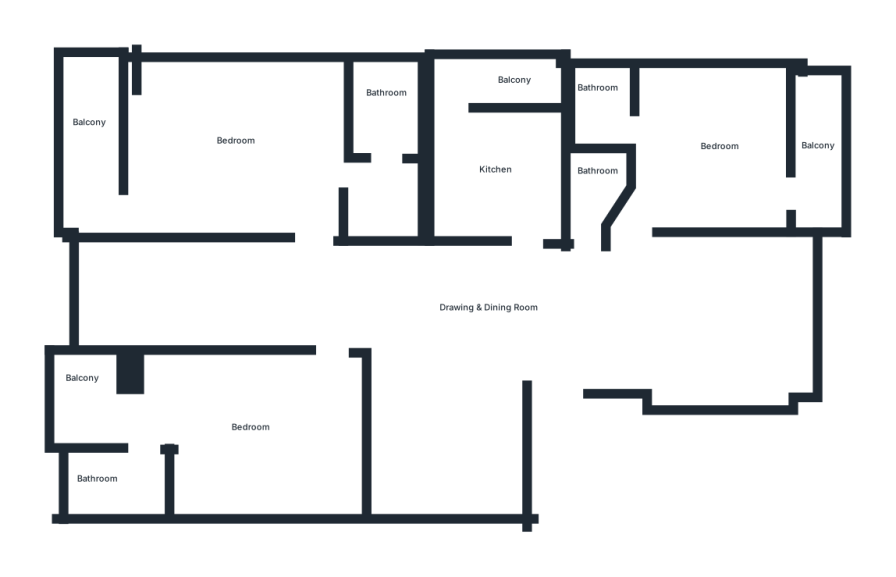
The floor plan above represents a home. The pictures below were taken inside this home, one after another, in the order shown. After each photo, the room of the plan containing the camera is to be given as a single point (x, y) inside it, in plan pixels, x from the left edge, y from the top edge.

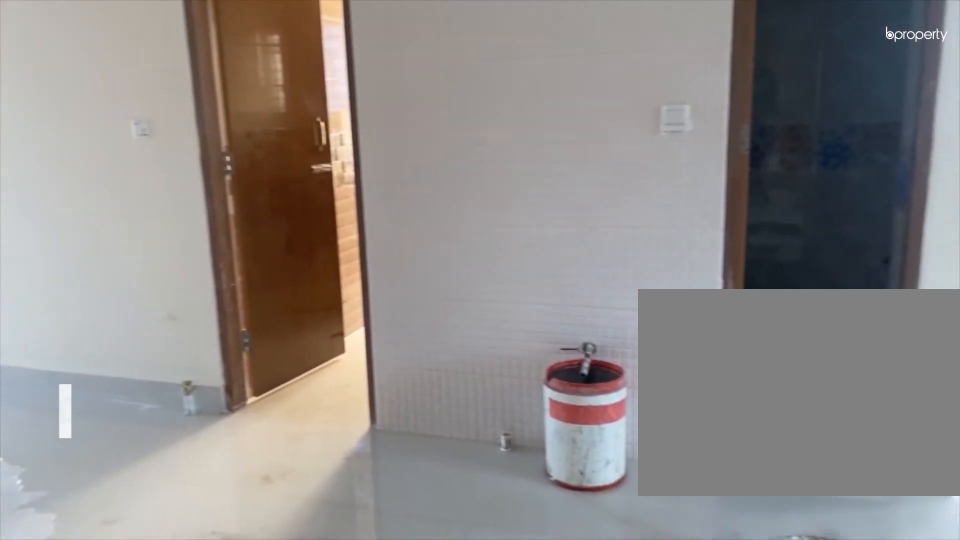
(532, 325)
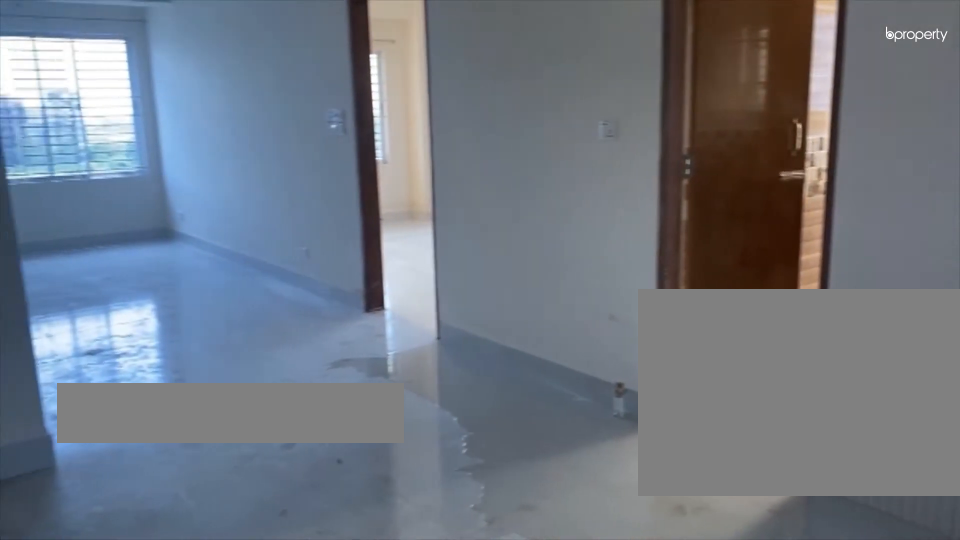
(436, 393)
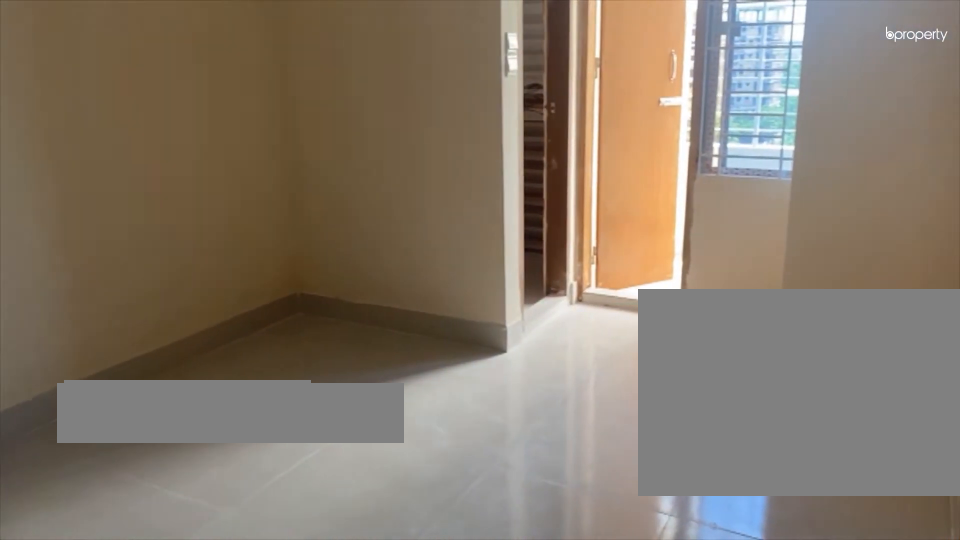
(246, 427)
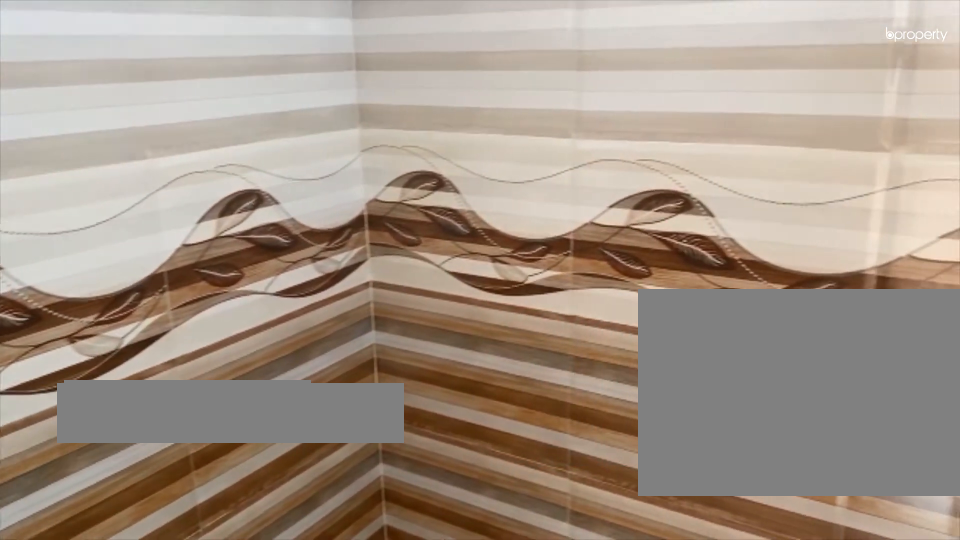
(111, 477)
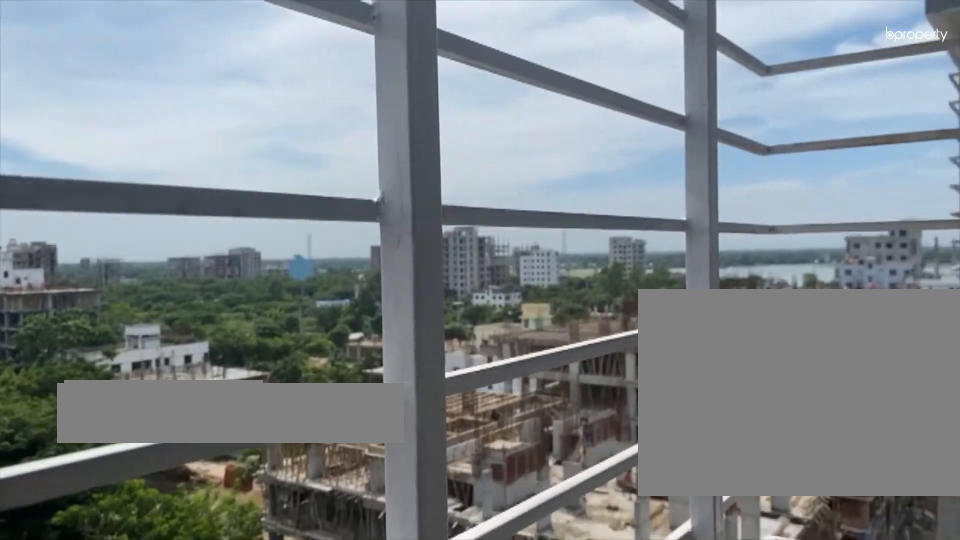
(79, 381)
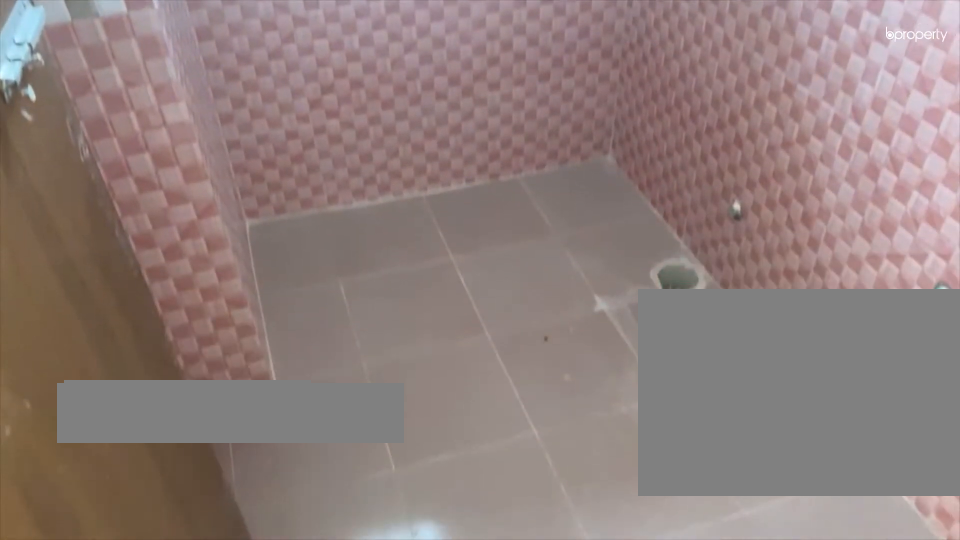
(385, 95)
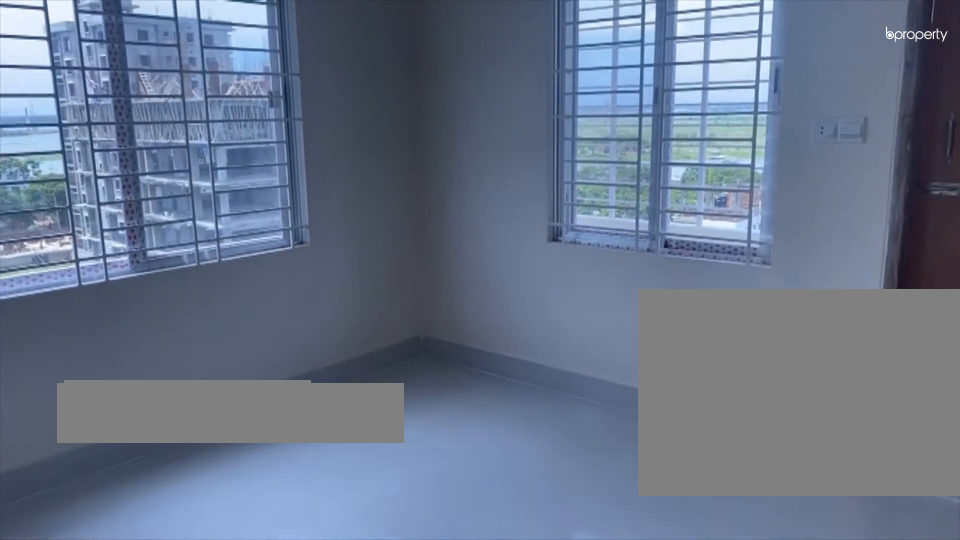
(720, 148)
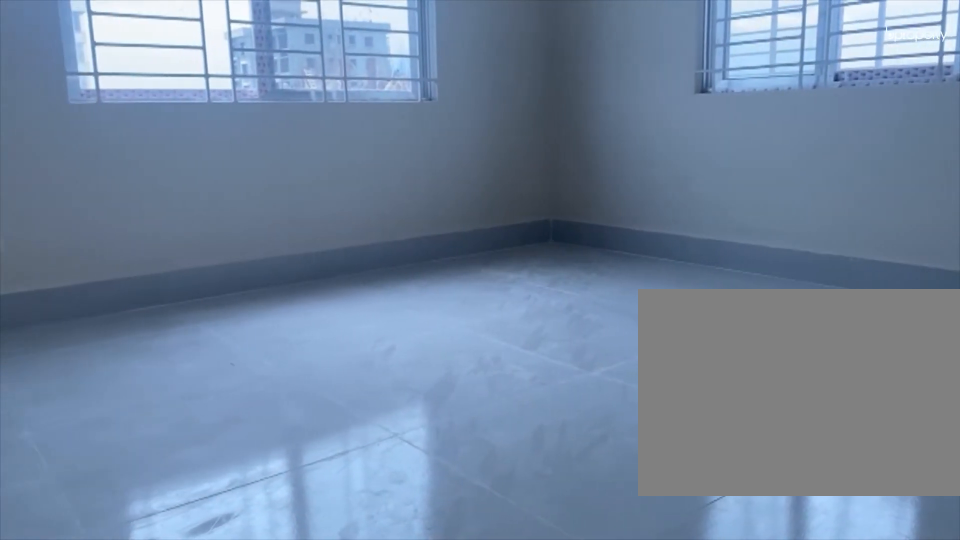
(720, 148)
